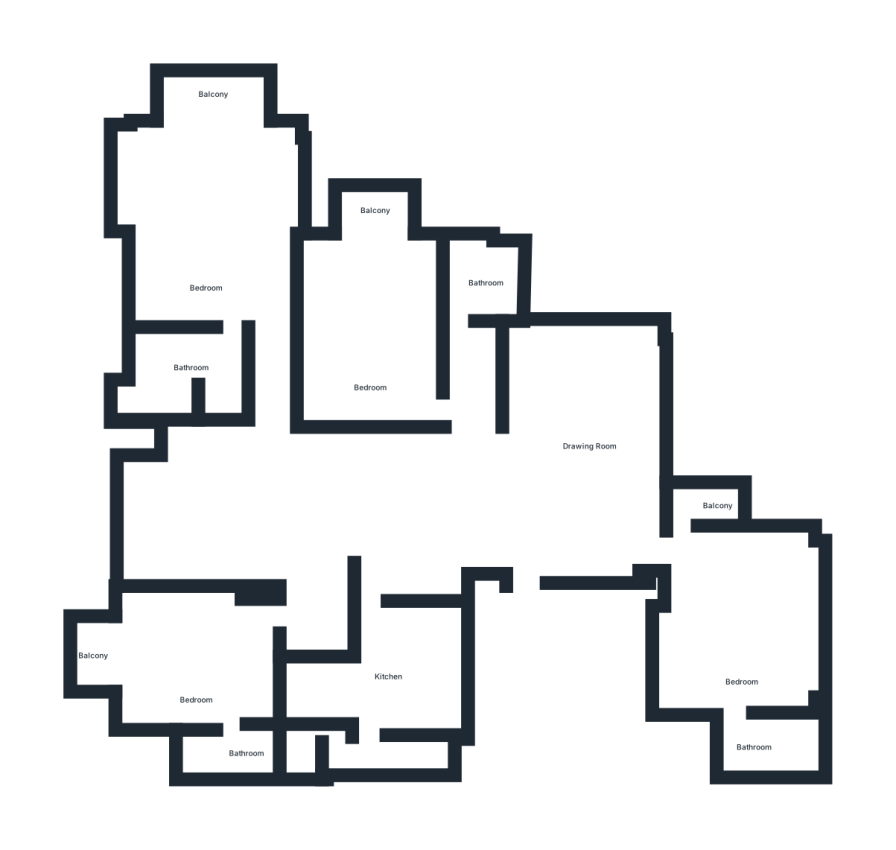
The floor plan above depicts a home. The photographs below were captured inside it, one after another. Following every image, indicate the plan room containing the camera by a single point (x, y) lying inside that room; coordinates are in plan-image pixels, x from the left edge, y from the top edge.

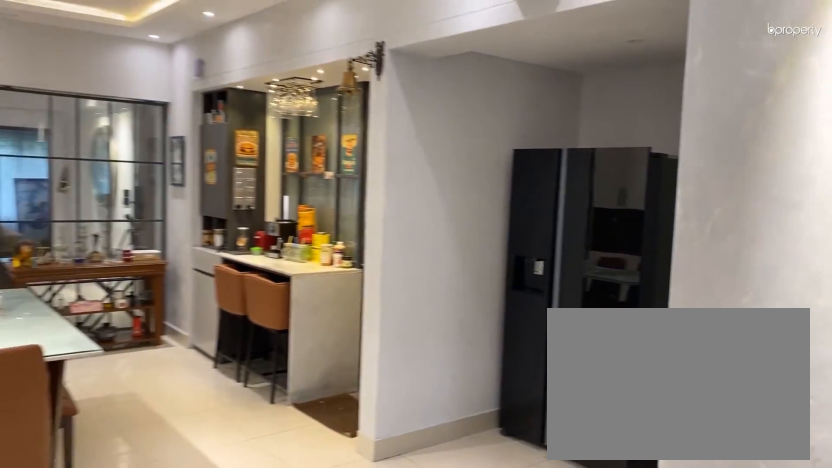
(314, 486)
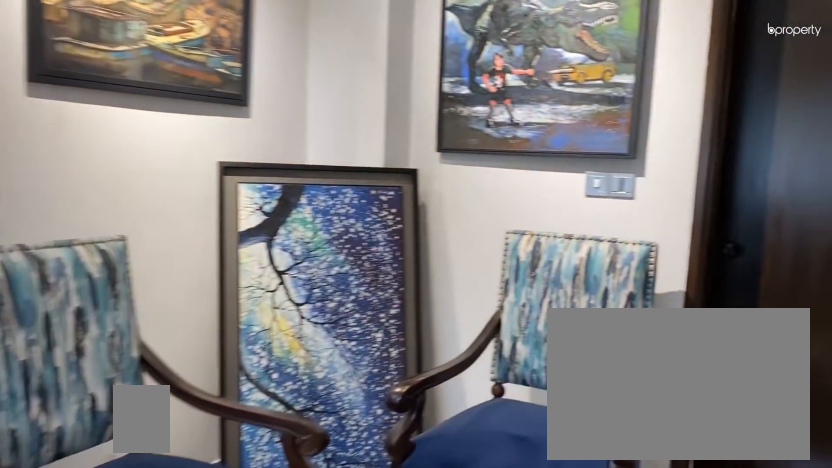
(739, 630)
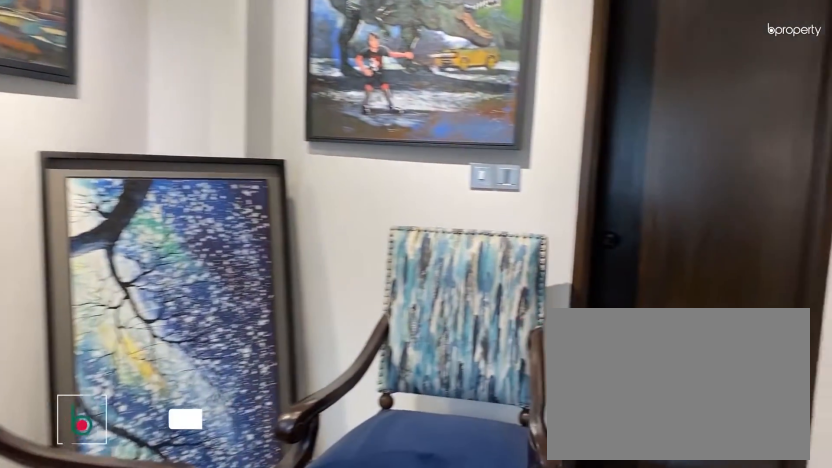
(739, 630)
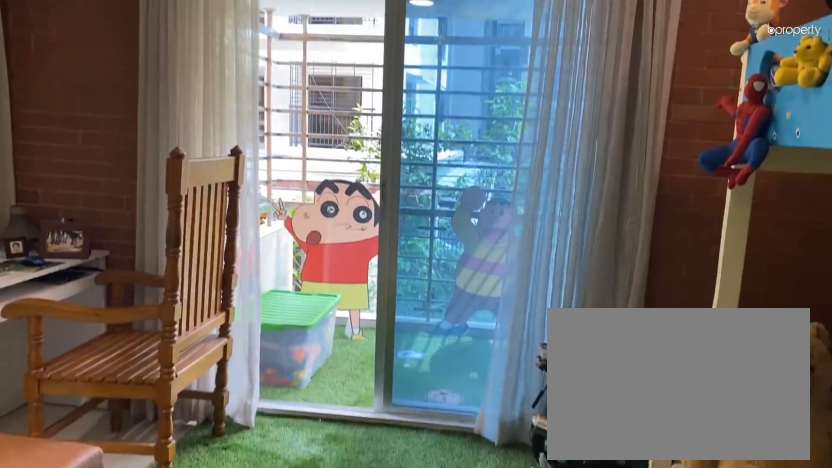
(199, 669)
